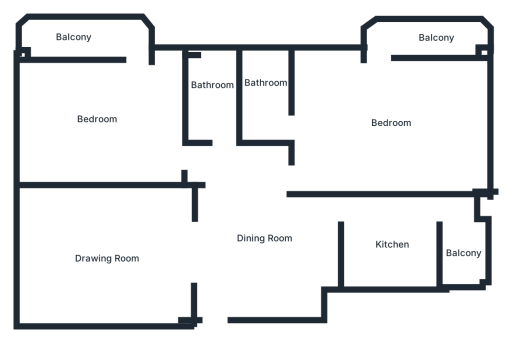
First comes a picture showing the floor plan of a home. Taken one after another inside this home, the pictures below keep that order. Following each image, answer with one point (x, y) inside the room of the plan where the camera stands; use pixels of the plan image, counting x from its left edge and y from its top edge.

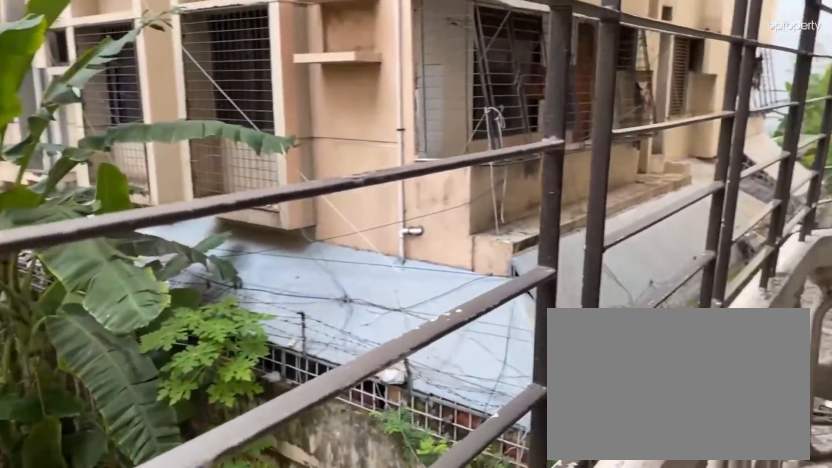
(419, 34)
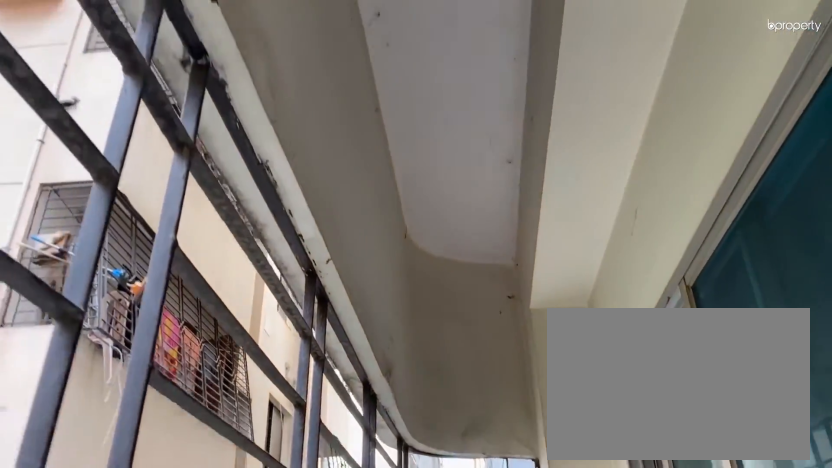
(419, 34)
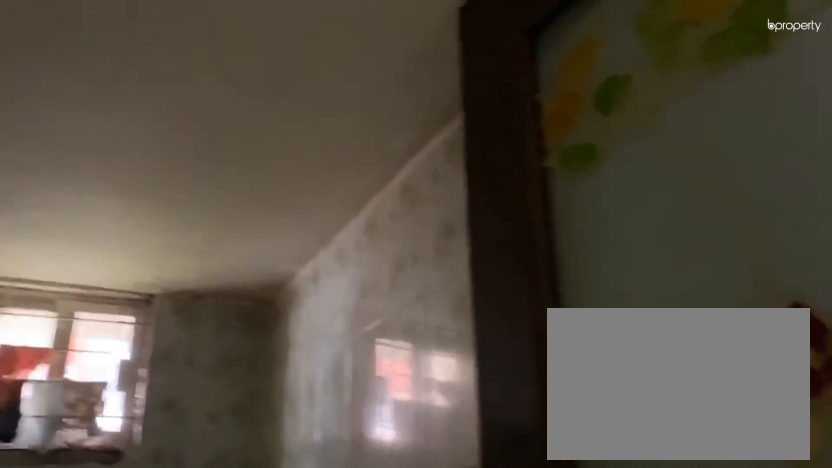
(207, 89)
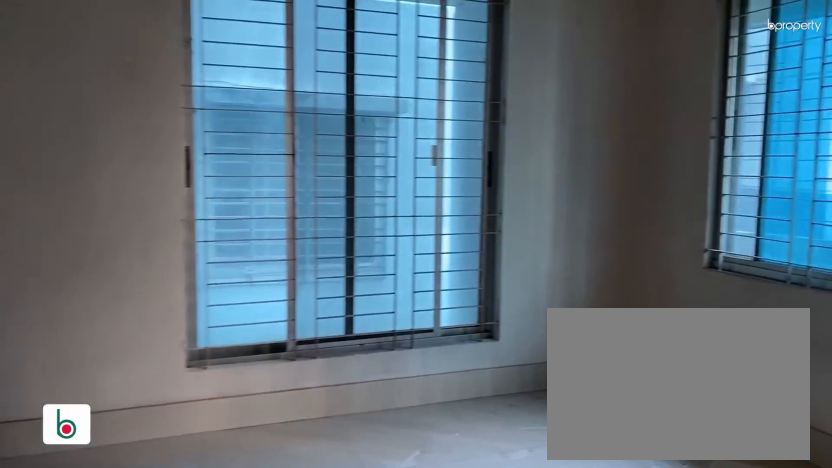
(90, 111)
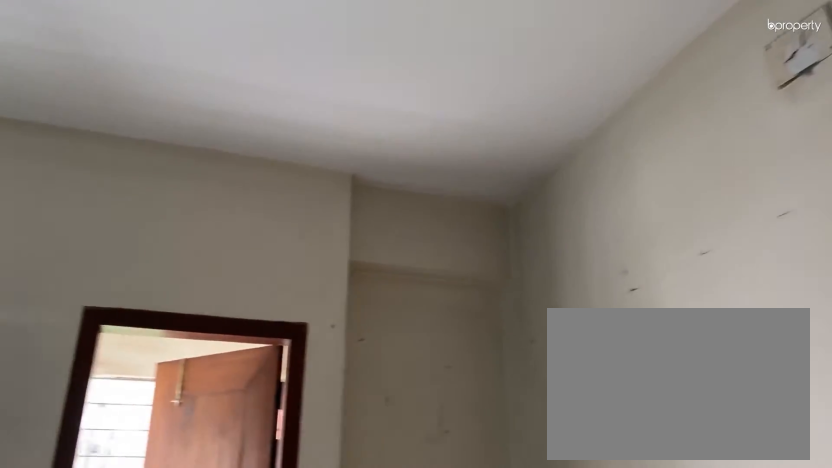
(90, 111)
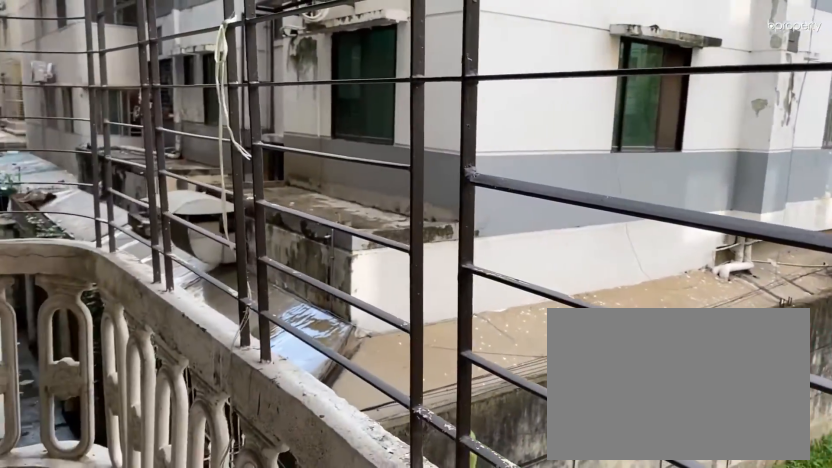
(81, 35)
